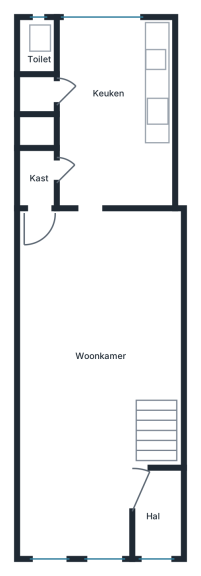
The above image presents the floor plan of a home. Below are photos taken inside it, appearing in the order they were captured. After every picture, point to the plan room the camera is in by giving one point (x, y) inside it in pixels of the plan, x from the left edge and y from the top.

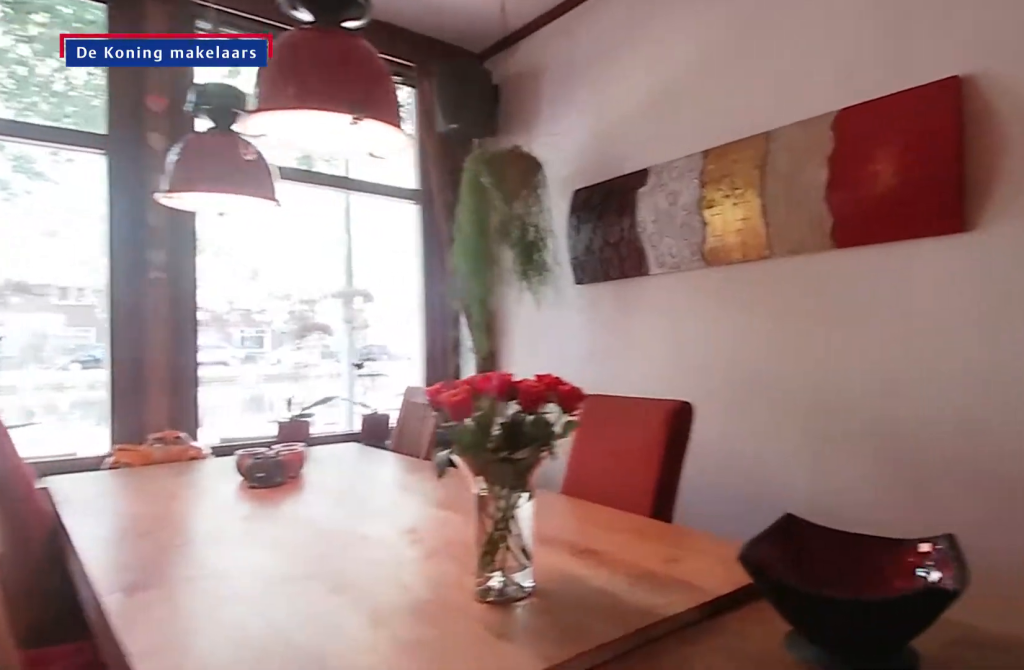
(85, 410)
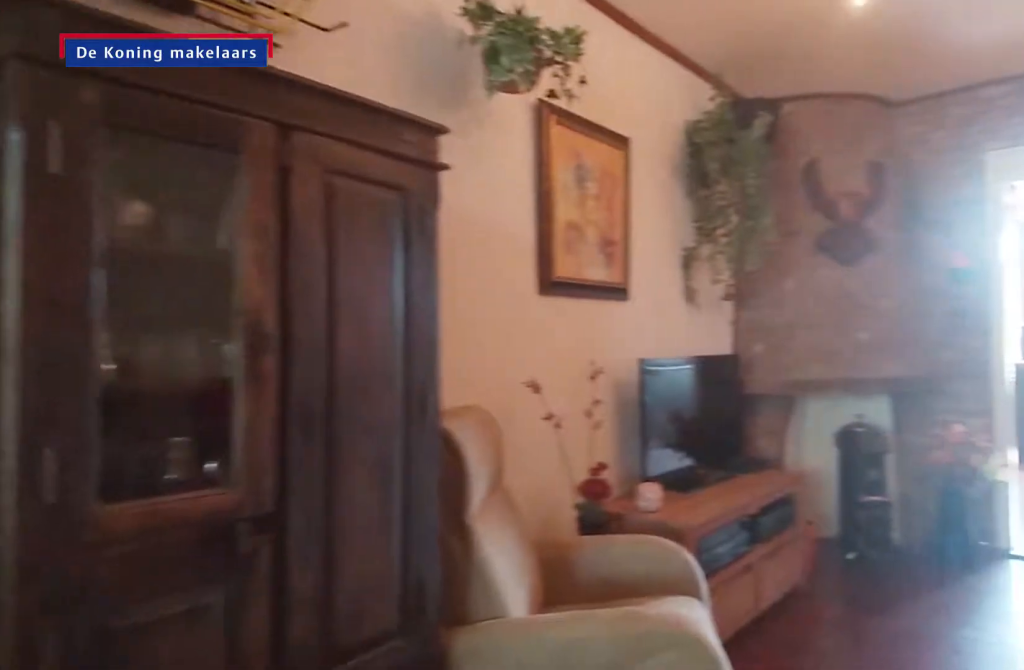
(85, 410)
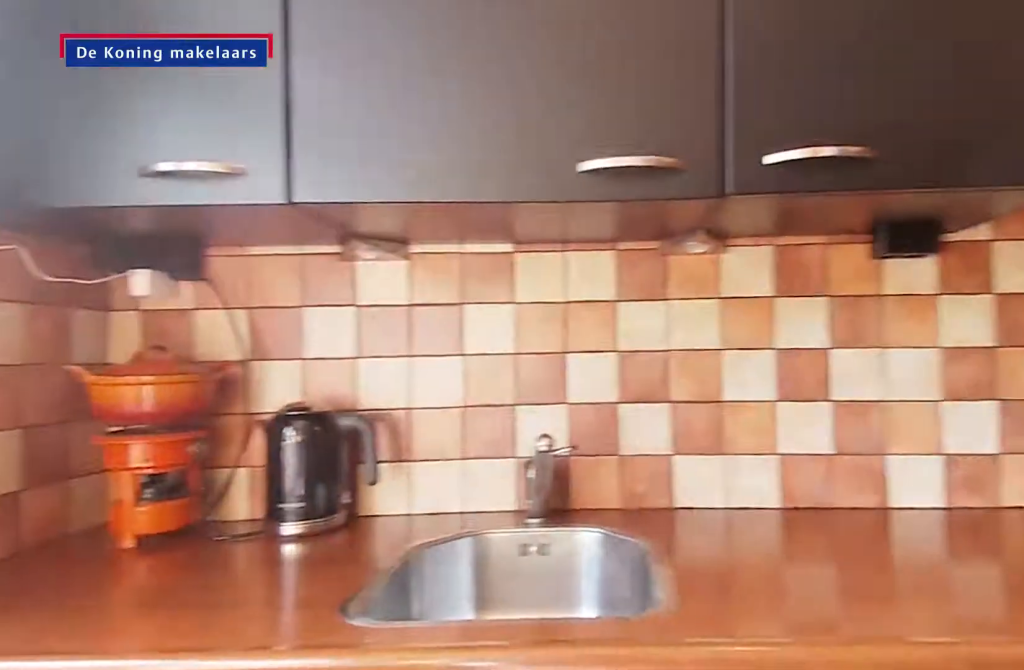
(91, 70)
